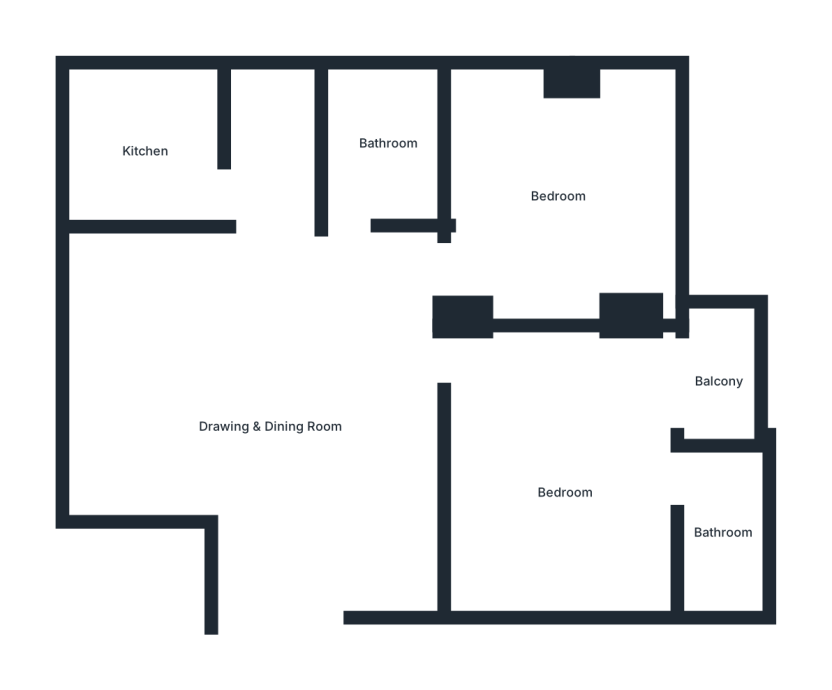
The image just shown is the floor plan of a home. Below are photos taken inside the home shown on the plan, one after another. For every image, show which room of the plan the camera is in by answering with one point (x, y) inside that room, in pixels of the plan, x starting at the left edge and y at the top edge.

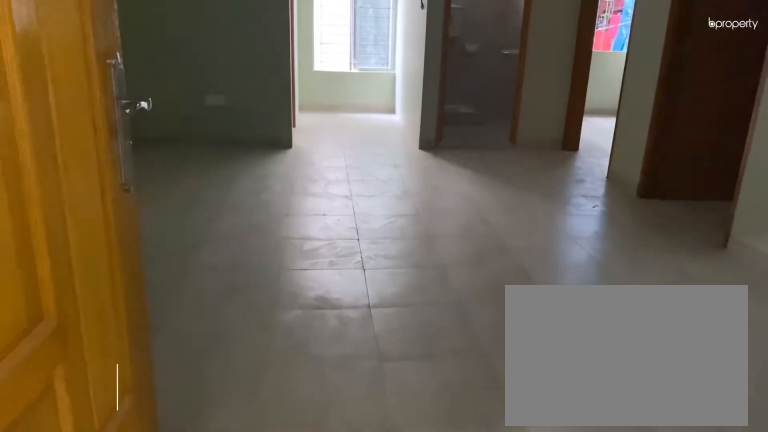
(281, 602)
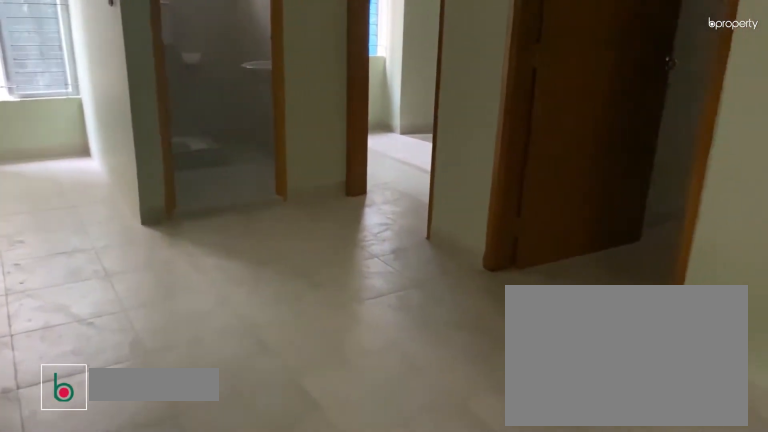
(278, 434)
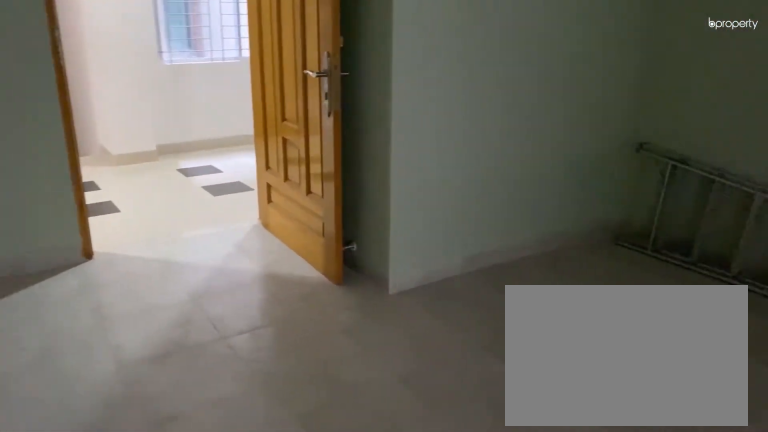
(278, 434)
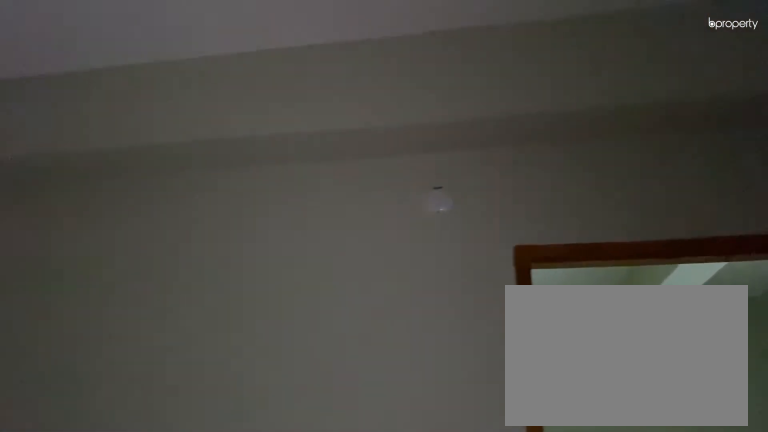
(567, 496)
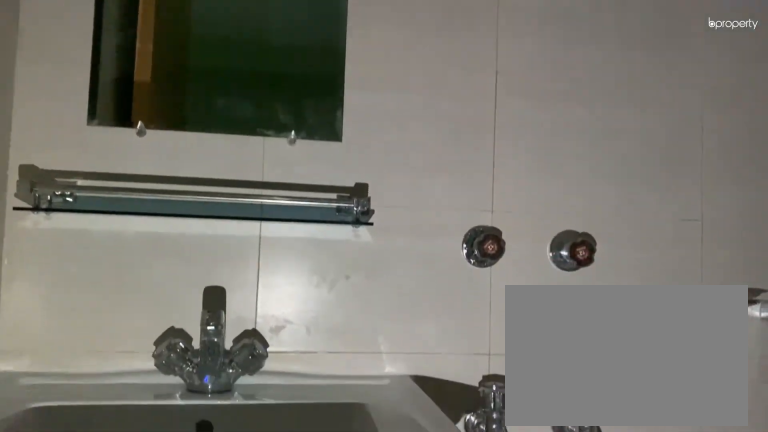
(723, 534)
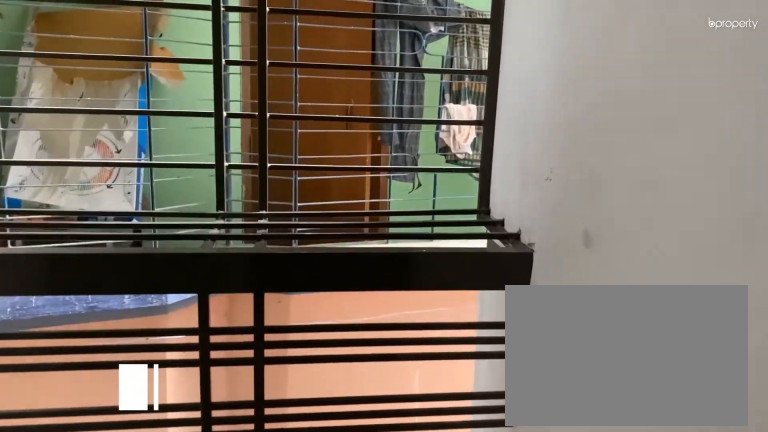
(723, 378)
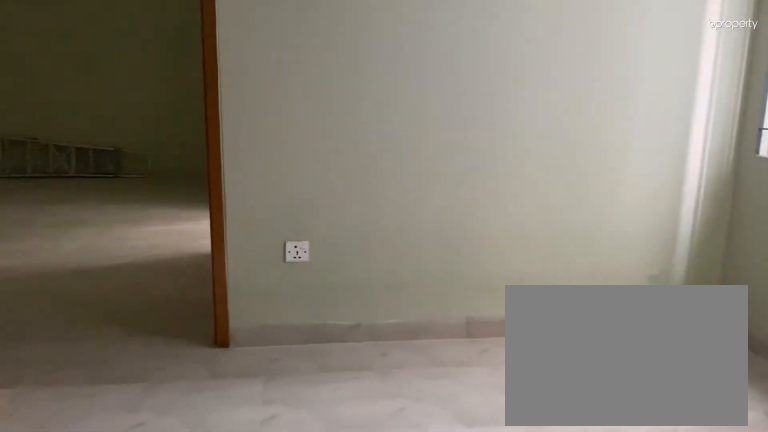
(559, 194)
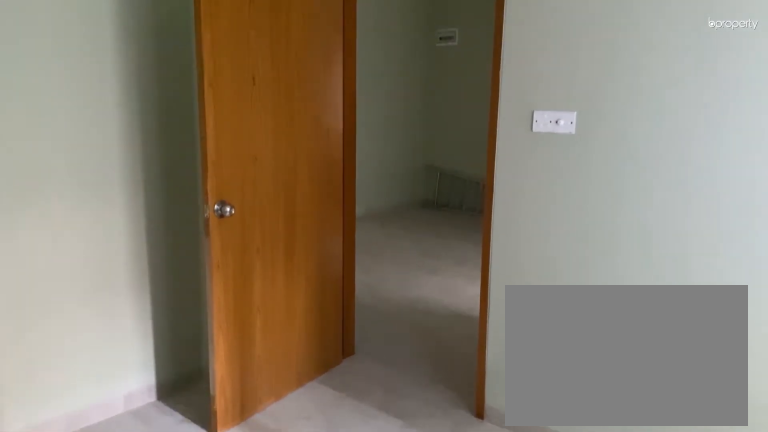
(559, 194)
